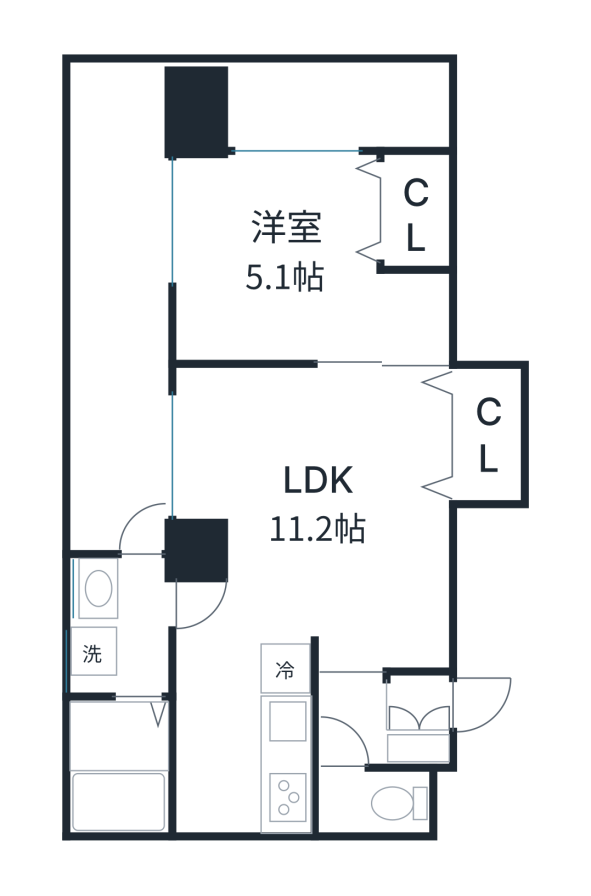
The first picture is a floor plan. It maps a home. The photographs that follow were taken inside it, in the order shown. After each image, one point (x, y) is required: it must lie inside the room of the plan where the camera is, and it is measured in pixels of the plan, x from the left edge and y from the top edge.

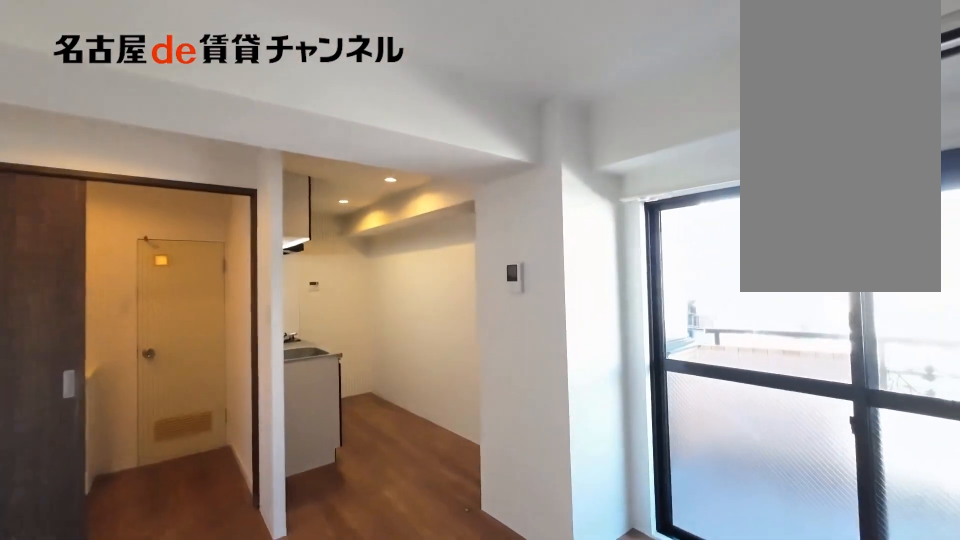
(312, 555)
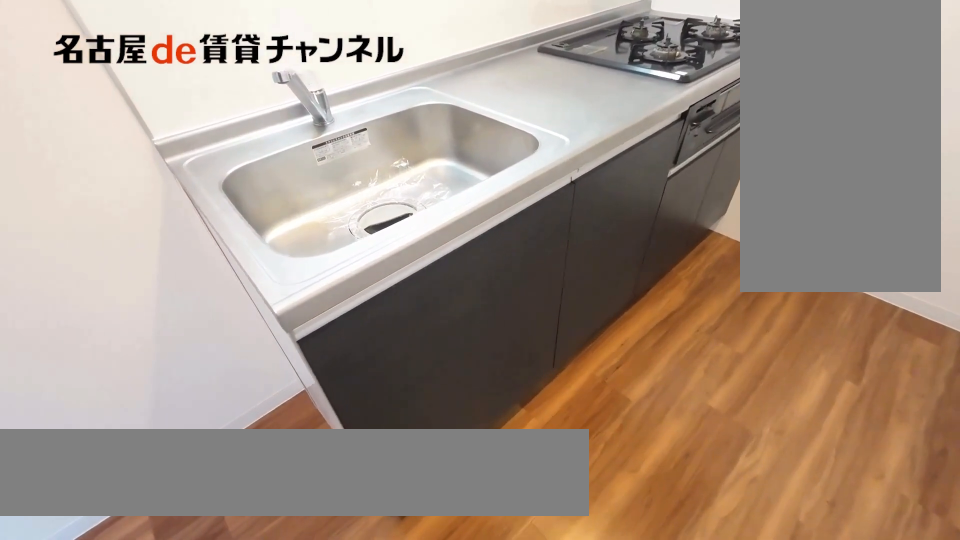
(288, 733)
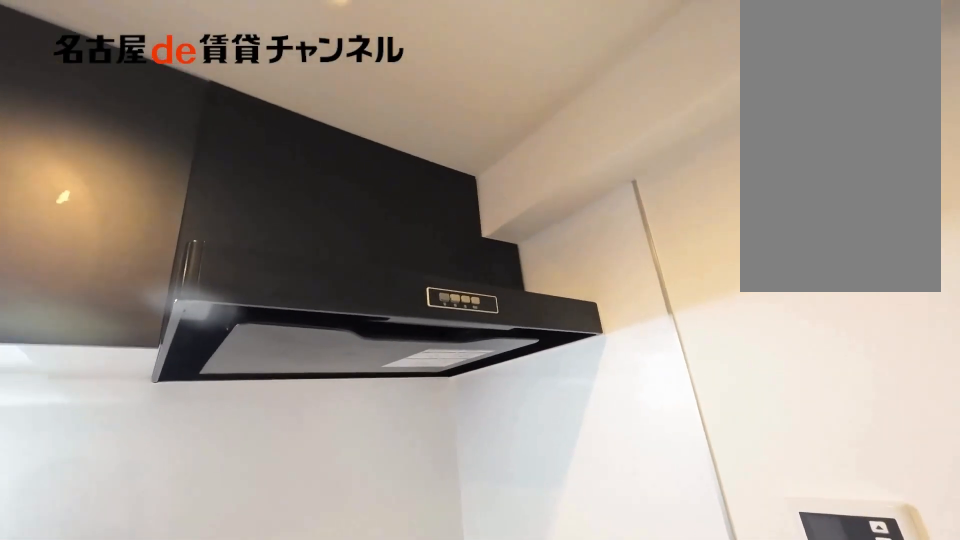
(288, 733)
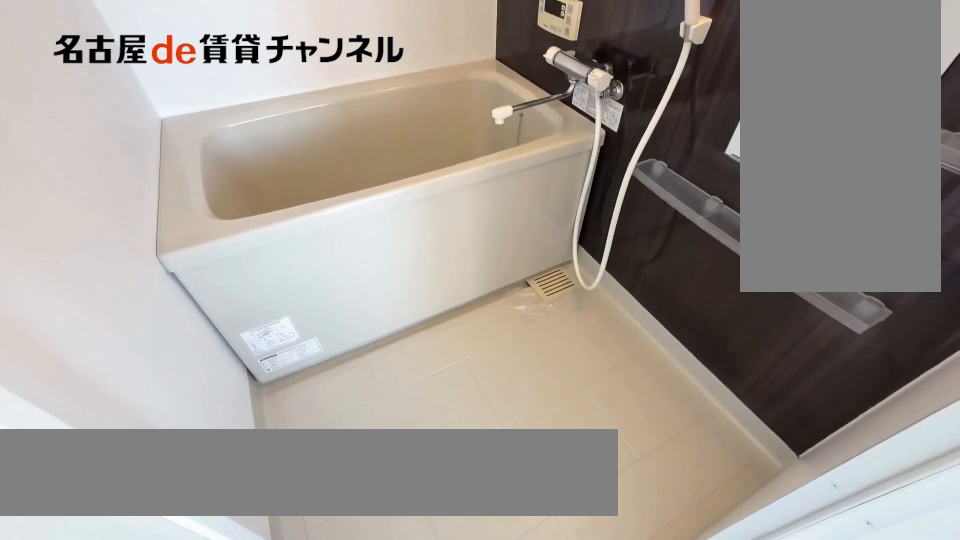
(123, 763)
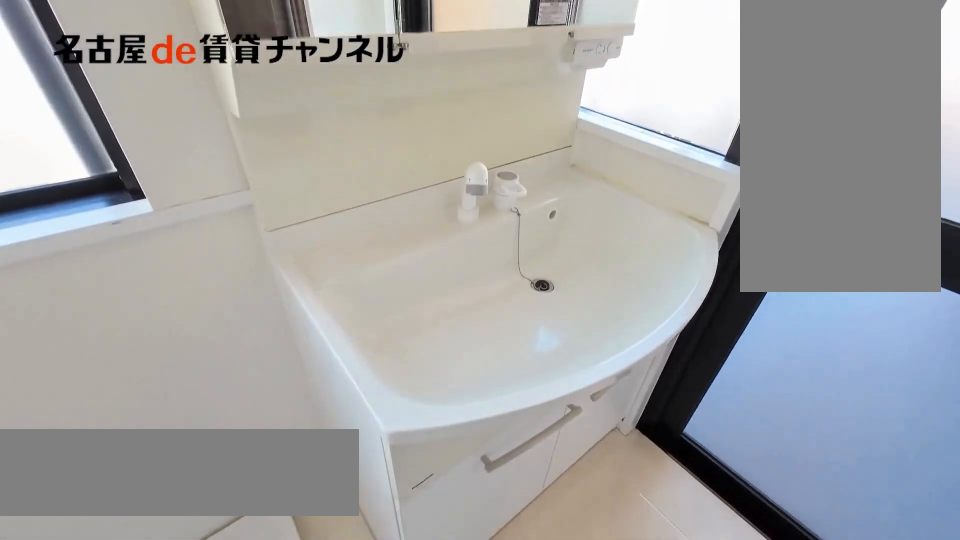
(123, 624)
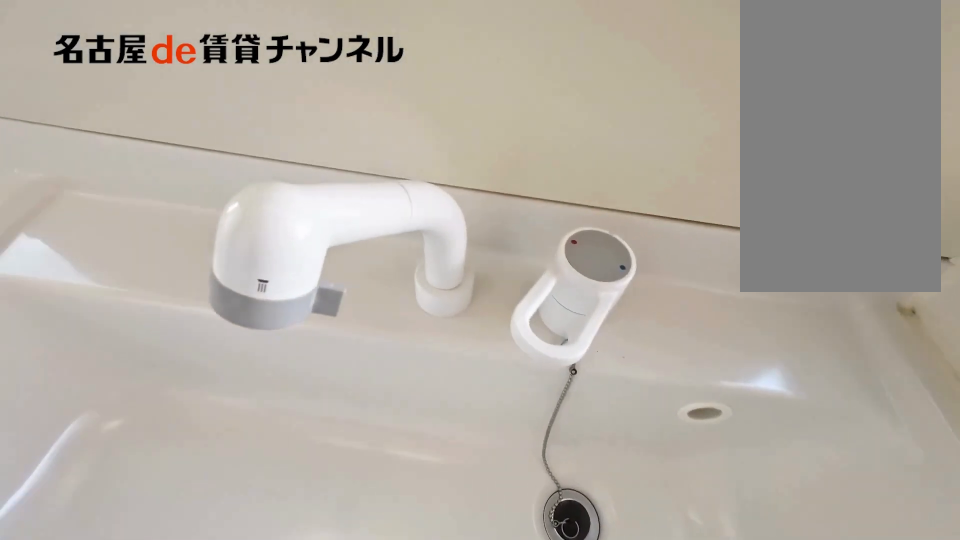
(123, 624)
